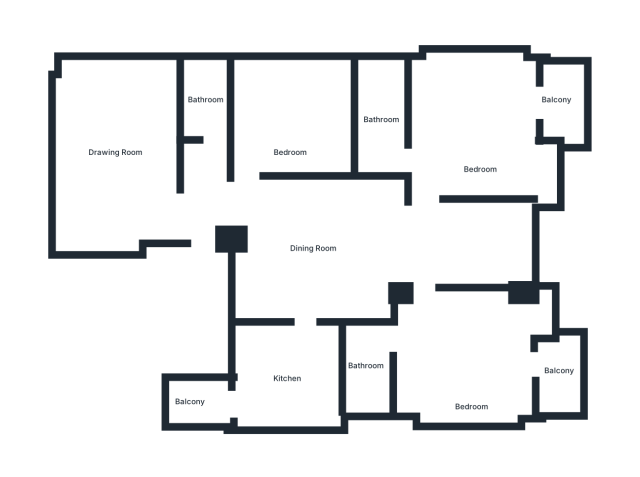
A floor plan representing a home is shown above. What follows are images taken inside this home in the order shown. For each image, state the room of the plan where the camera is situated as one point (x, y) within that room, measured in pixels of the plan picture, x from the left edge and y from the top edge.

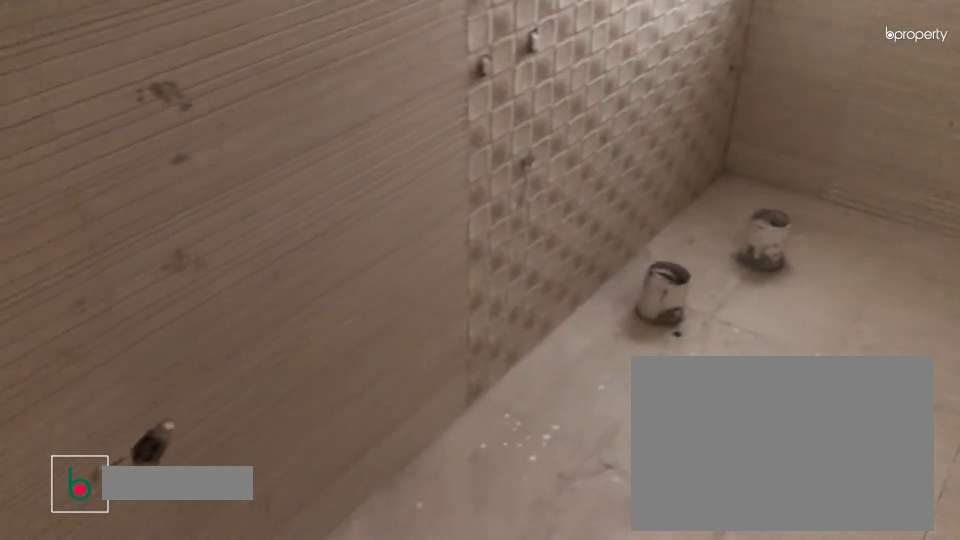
(203, 98)
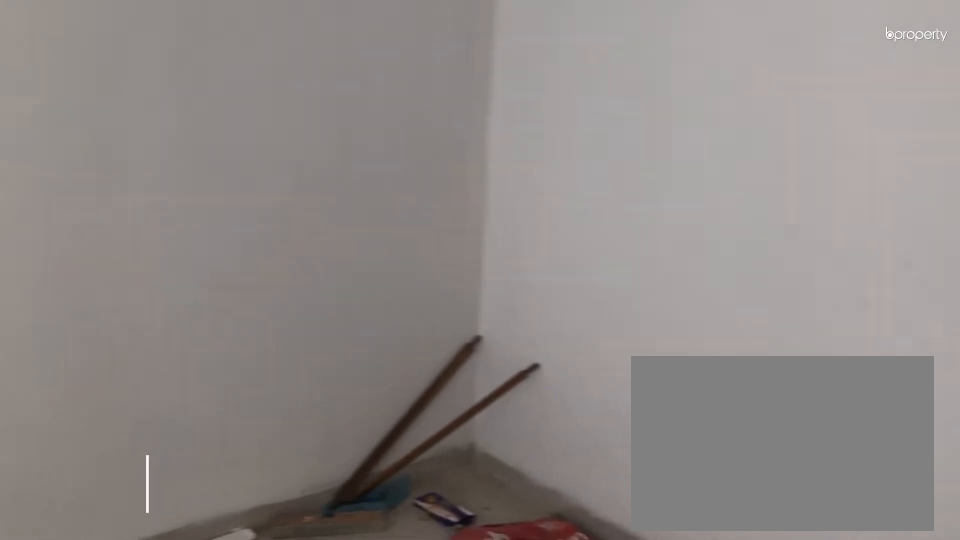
(285, 126)
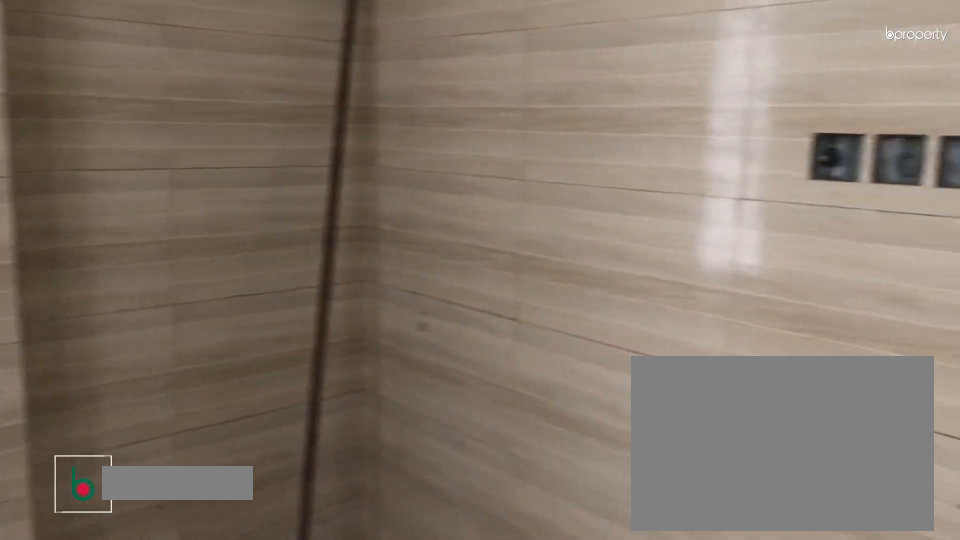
(285, 377)
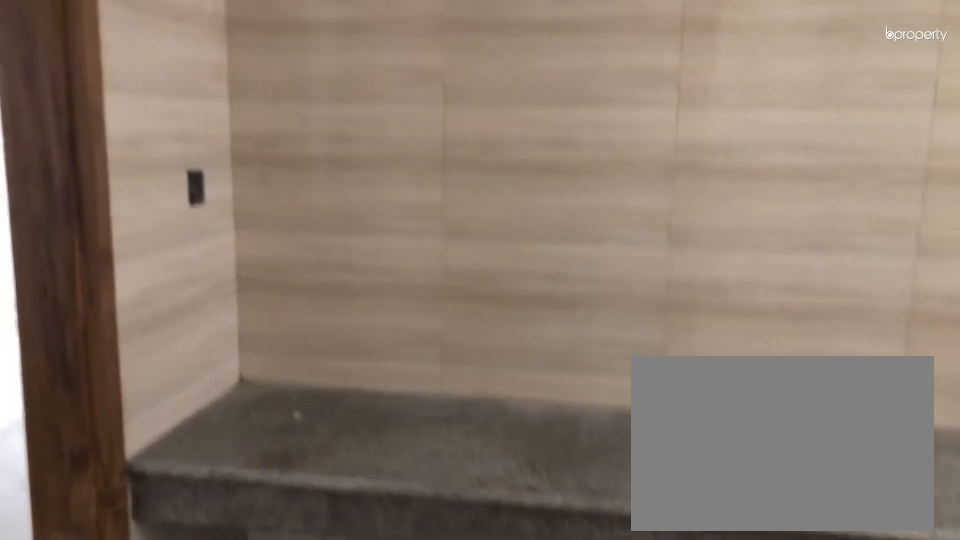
(285, 377)
